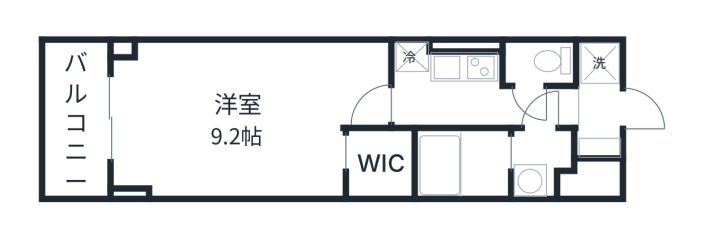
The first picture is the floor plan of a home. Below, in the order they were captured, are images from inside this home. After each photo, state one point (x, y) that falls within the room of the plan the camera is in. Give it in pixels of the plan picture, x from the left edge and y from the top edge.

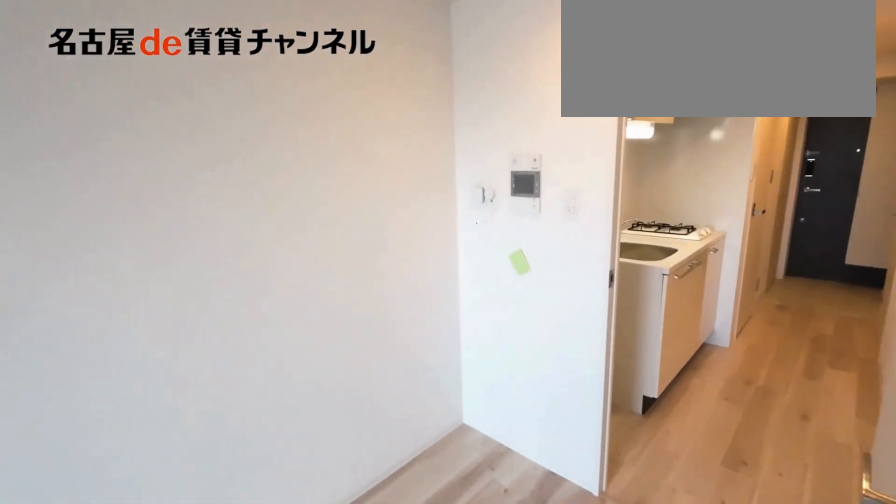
(243, 116)
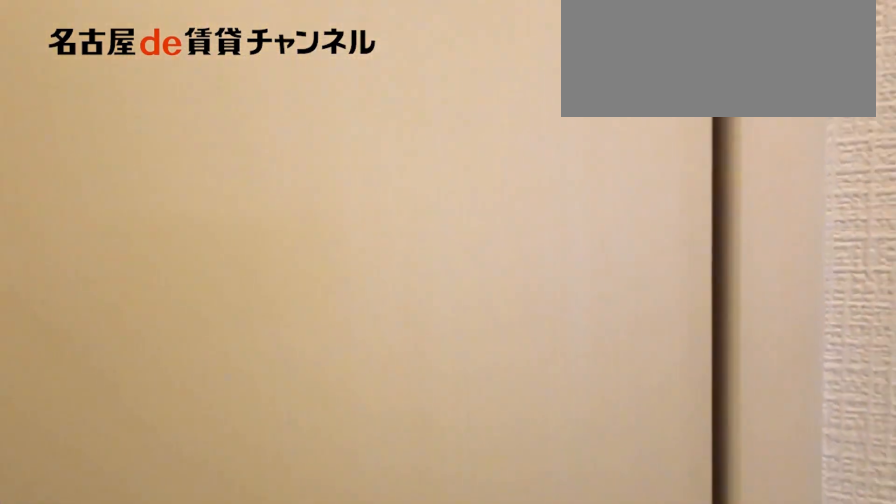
(480, 104)
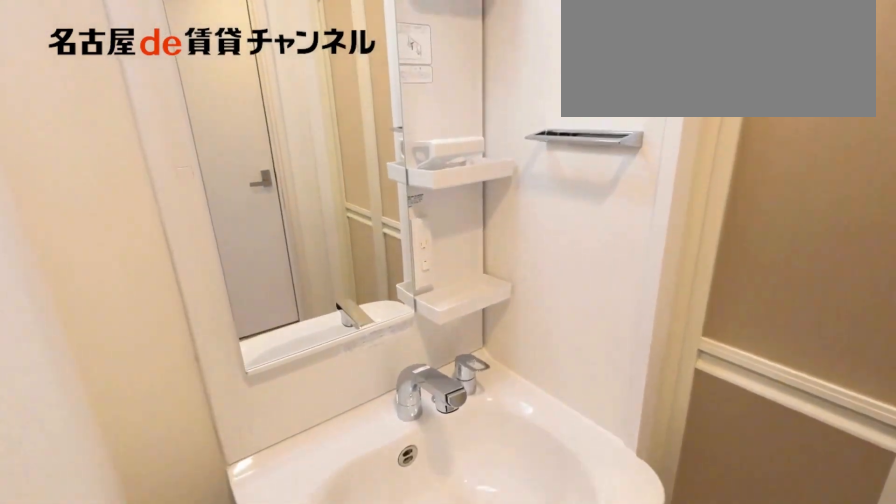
(541, 162)
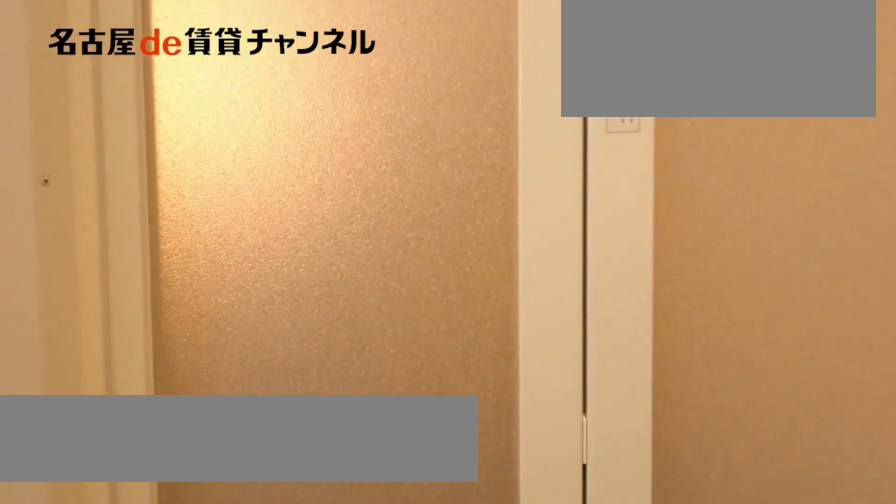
(541, 162)
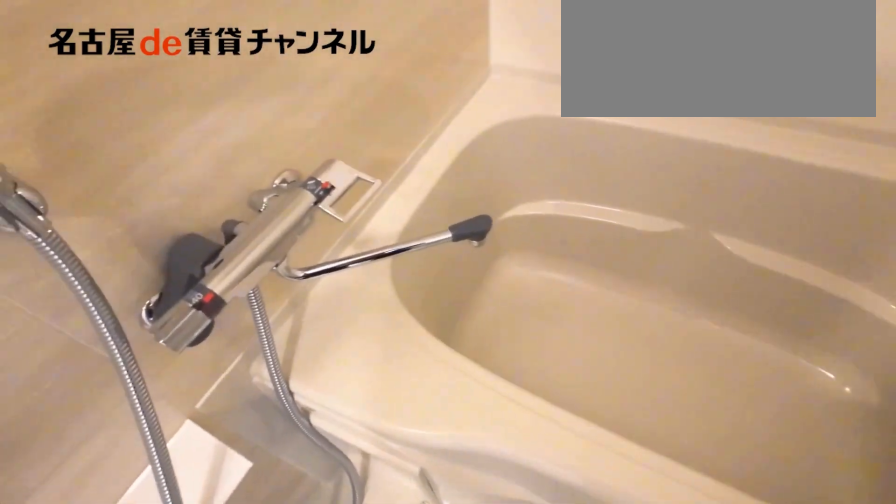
(463, 165)
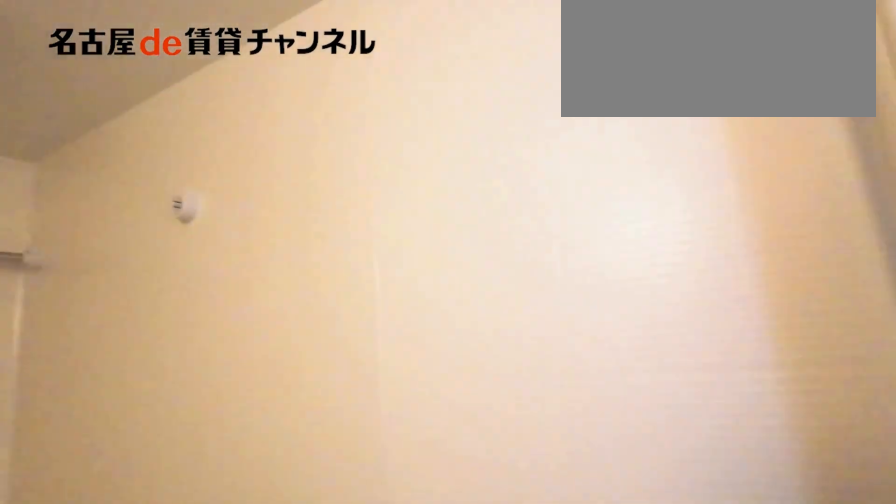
(463, 165)
